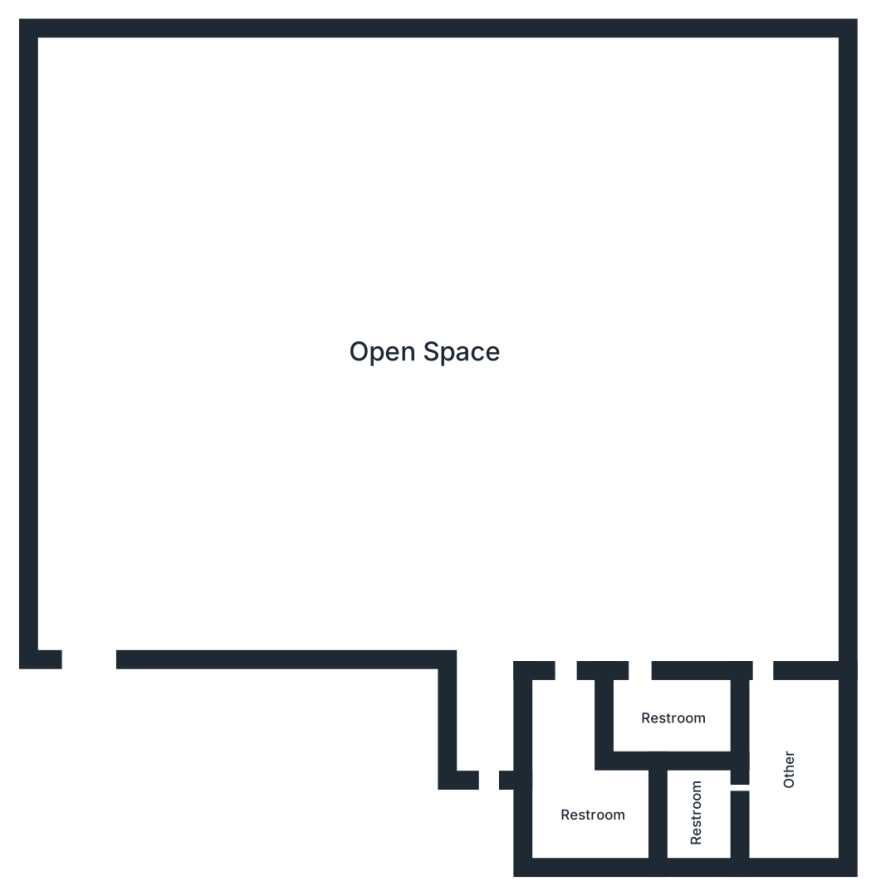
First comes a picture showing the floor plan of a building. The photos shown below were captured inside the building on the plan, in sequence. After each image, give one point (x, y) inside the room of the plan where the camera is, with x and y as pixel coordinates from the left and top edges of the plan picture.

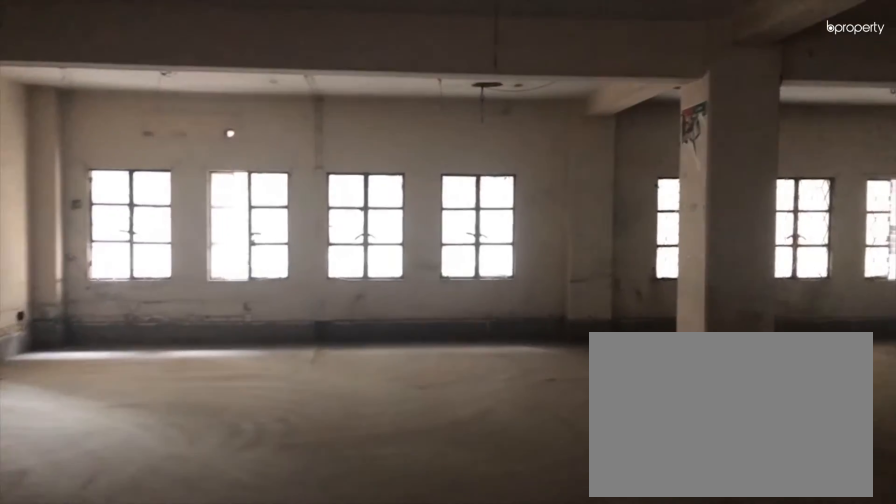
(433, 359)
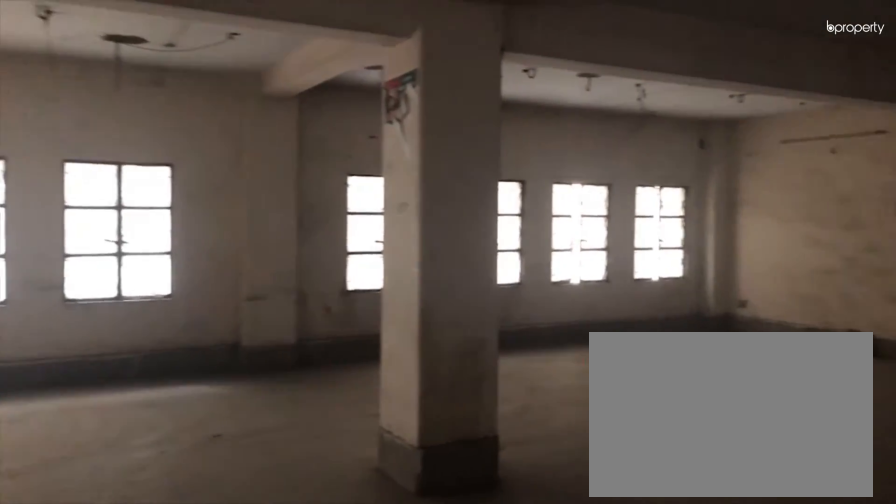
(433, 359)
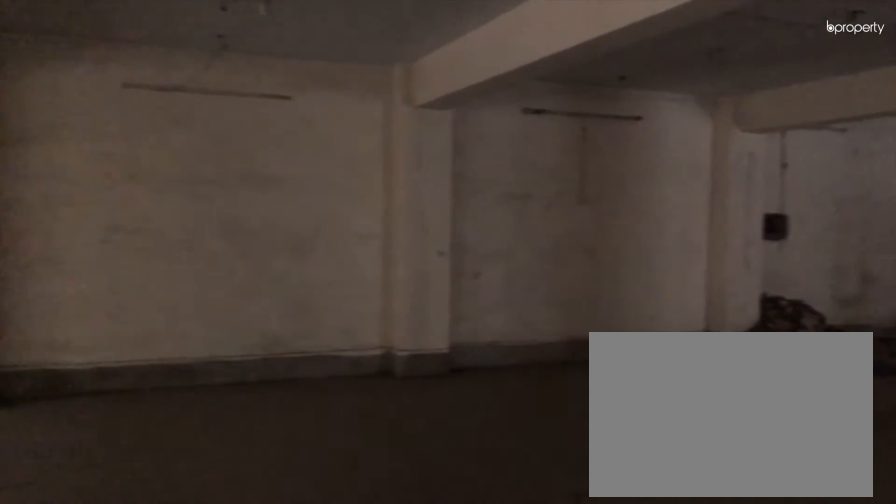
(433, 359)
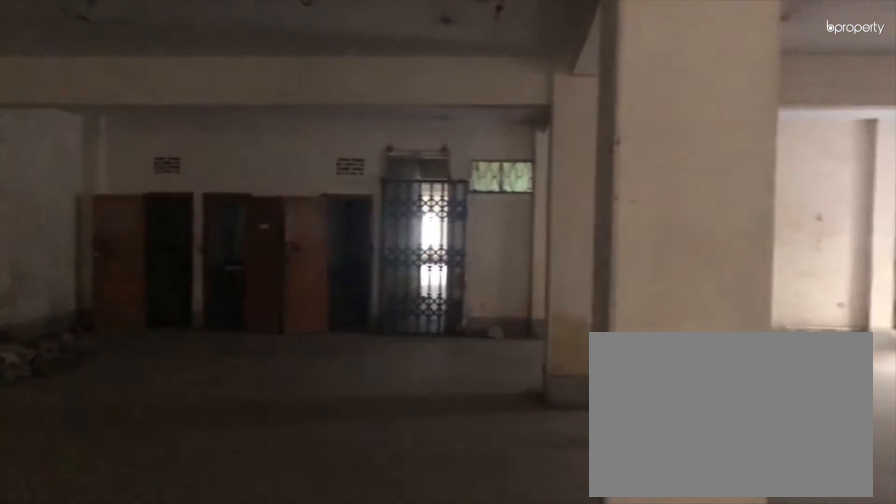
(433, 359)
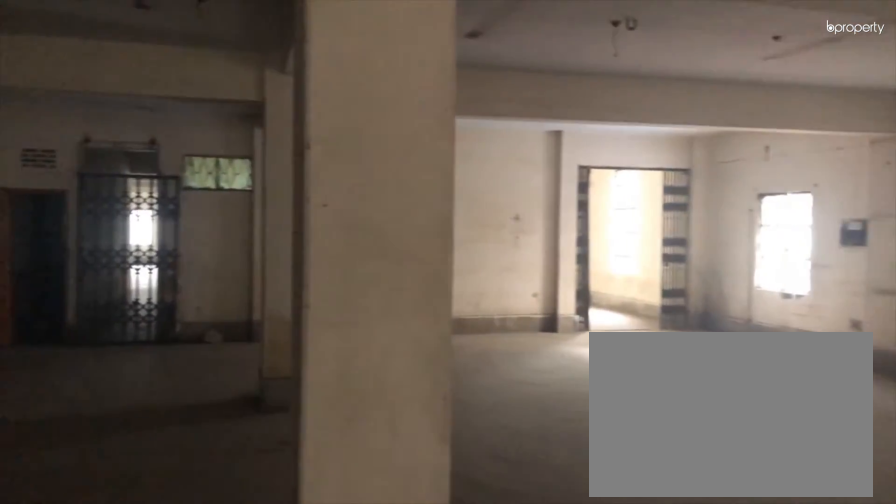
(433, 359)
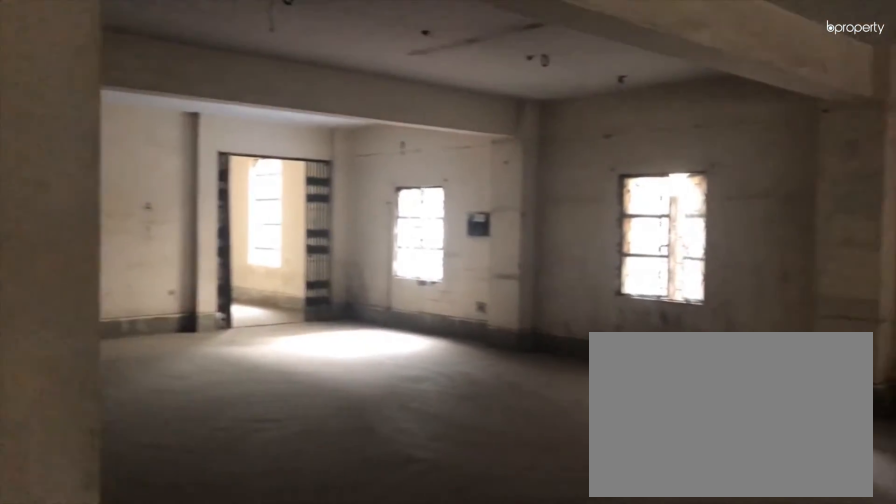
(433, 359)
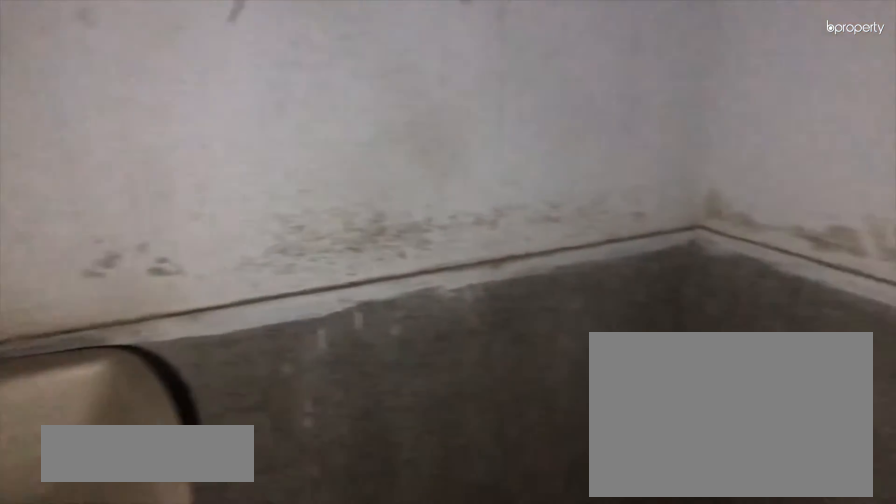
(679, 719)
